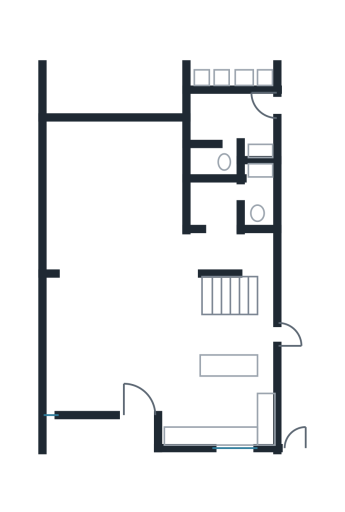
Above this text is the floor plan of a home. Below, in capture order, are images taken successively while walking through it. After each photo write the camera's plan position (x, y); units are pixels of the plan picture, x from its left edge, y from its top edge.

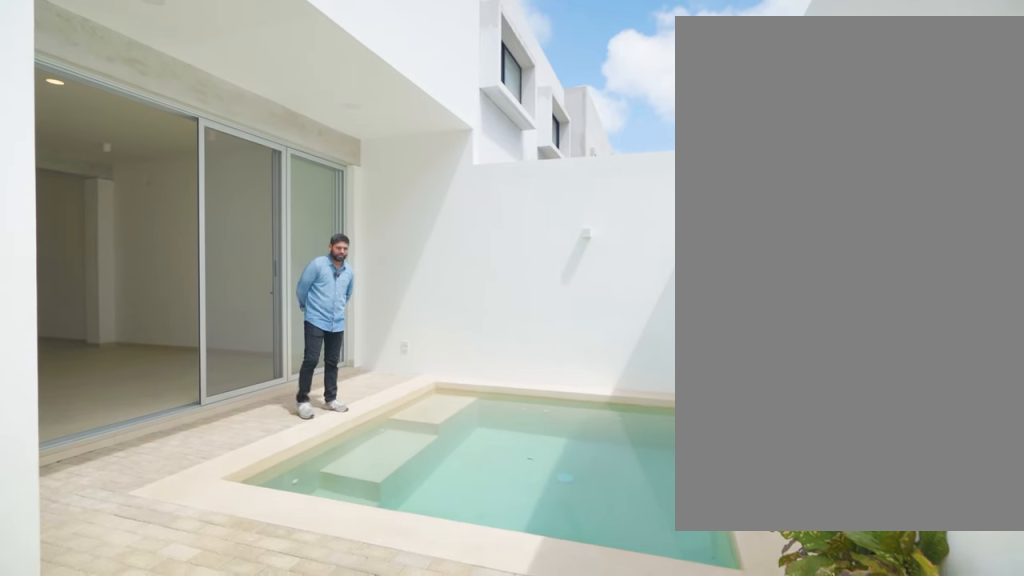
(174, 62)
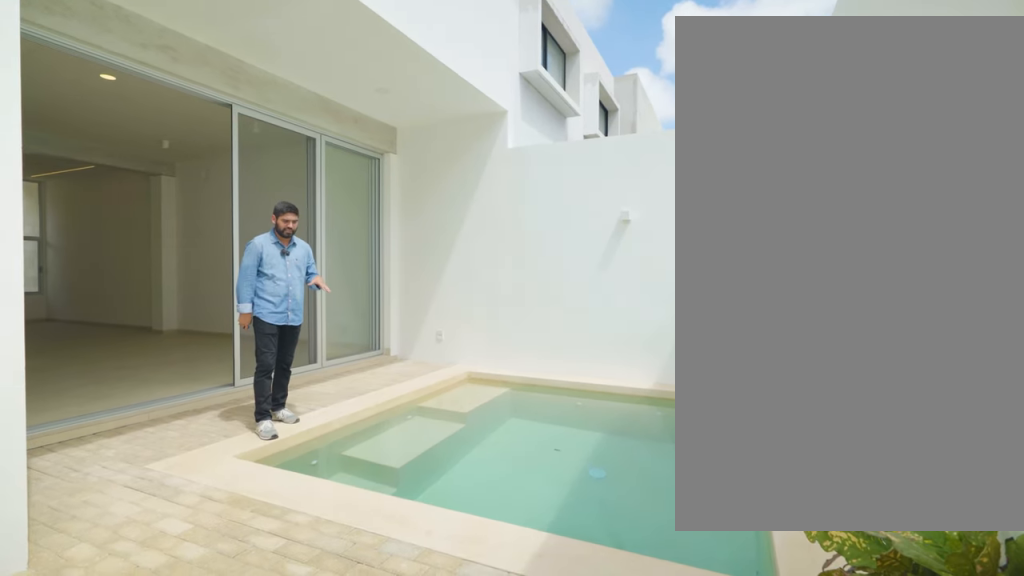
(181, 49)
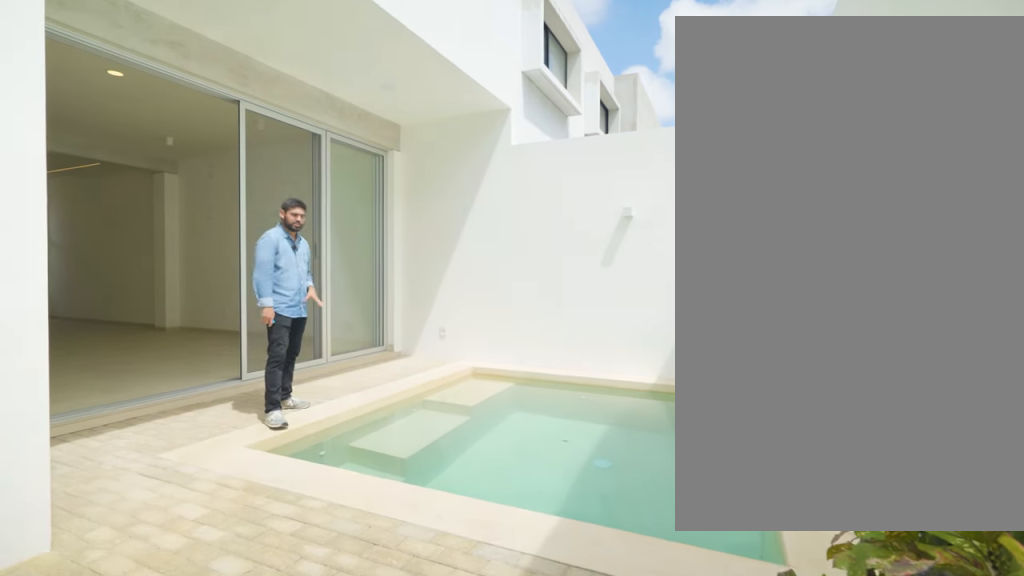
(183, 47)
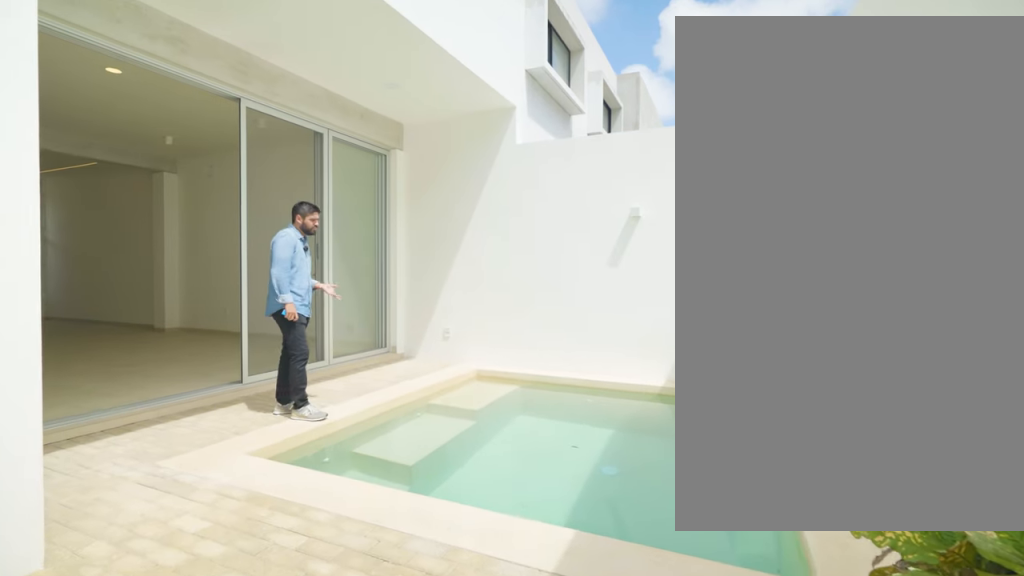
(183, 47)
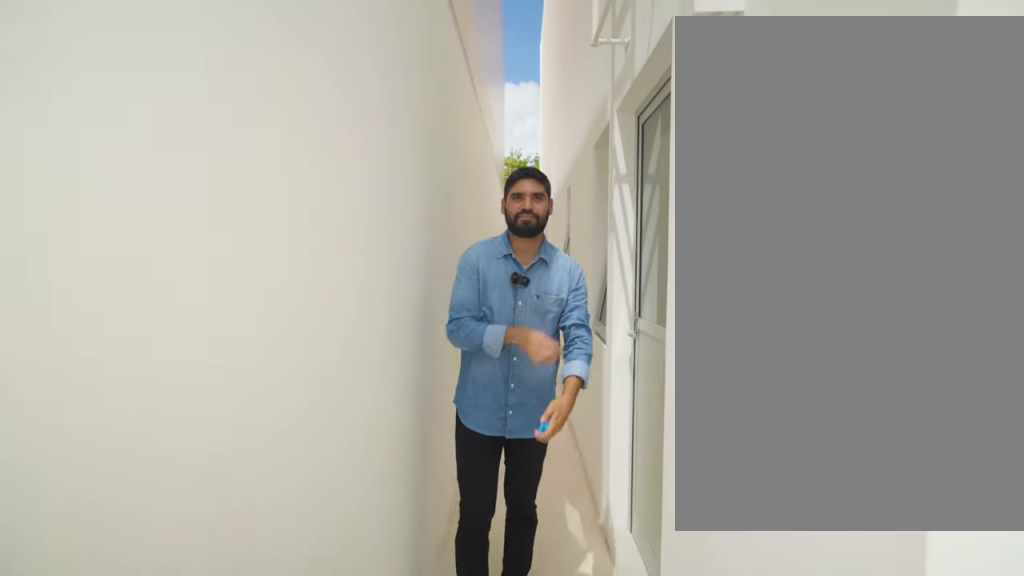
(290, 100)
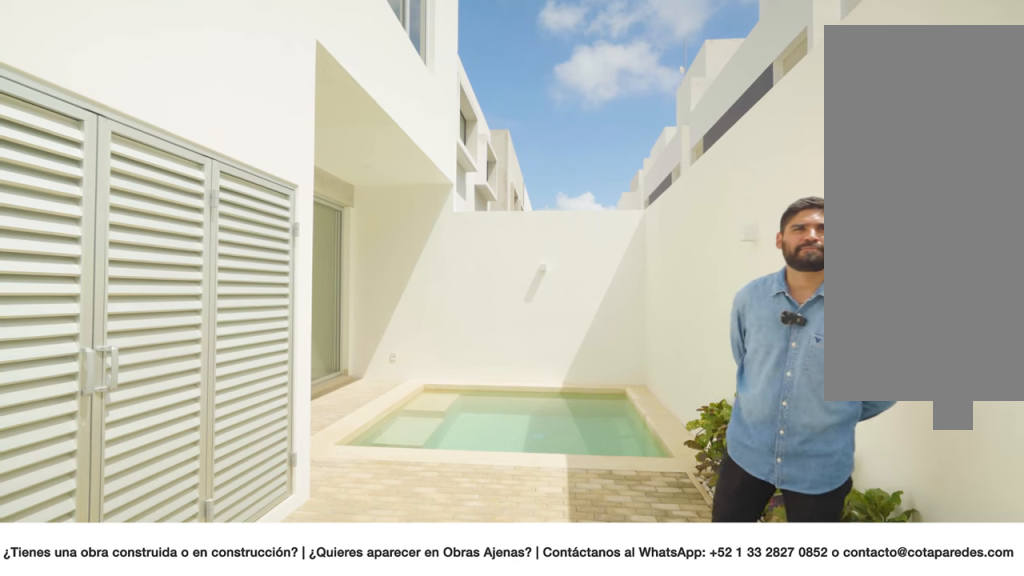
(293, 59)
